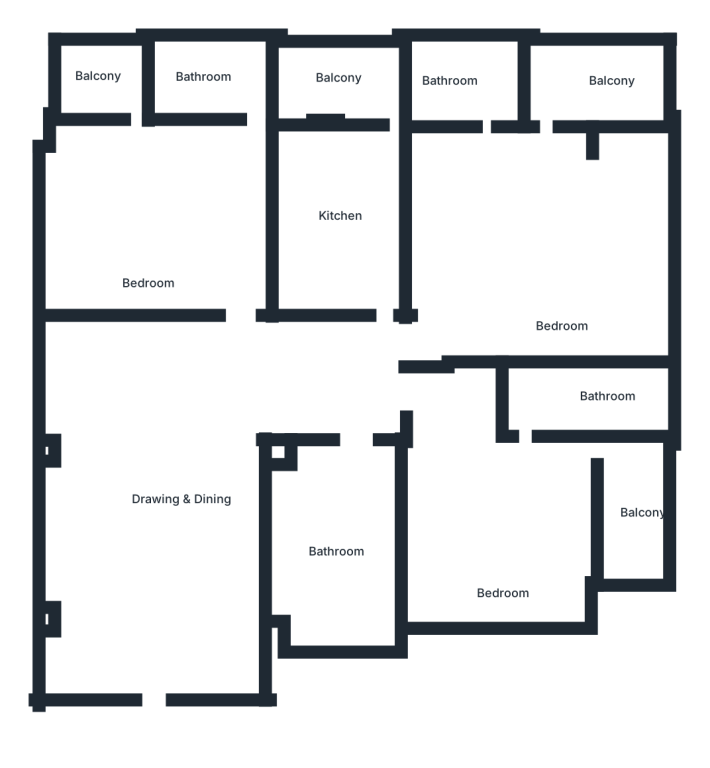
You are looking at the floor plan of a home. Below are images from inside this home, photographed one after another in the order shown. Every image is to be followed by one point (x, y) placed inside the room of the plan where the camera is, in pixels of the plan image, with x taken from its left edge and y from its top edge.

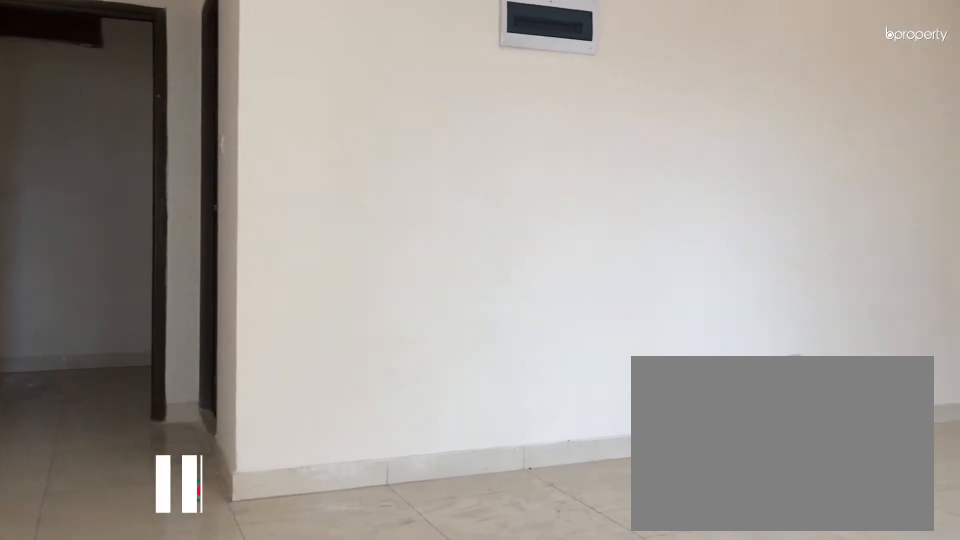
(184, 464)
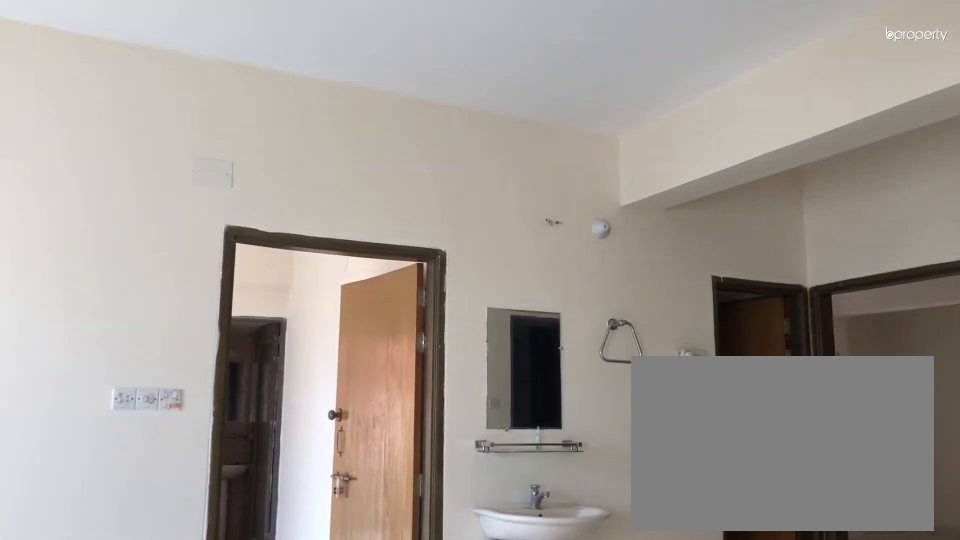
(185, 463)
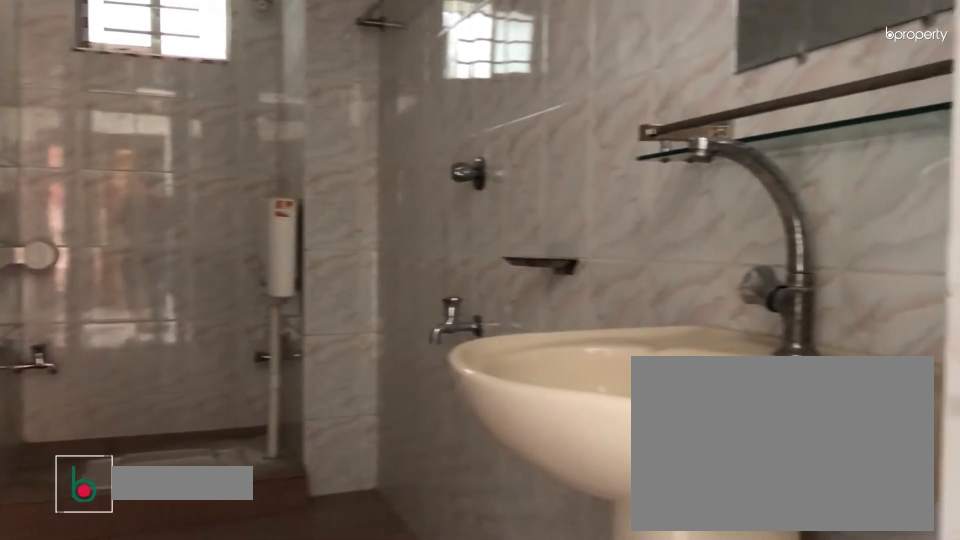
(331, 535)
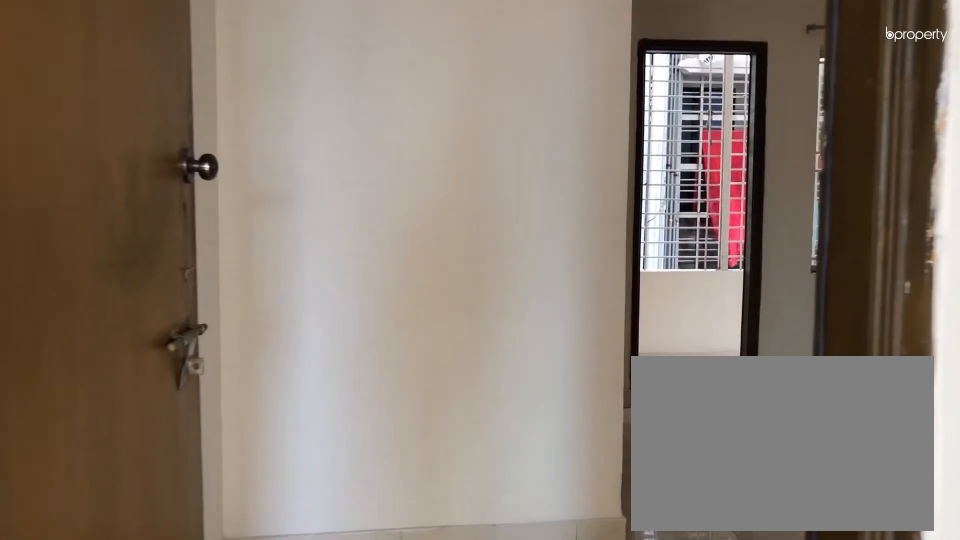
(429, 391)
